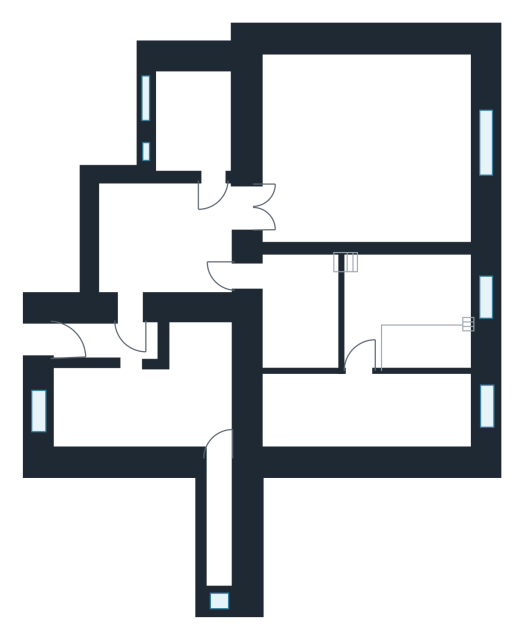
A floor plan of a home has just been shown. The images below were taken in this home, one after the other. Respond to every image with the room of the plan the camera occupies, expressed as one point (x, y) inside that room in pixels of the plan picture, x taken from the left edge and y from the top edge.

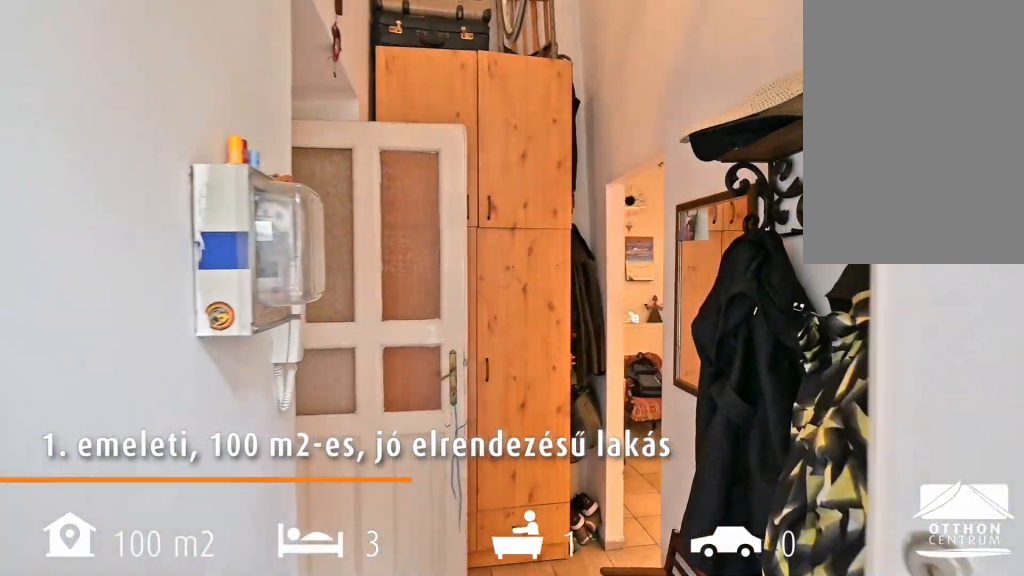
(96, 337)
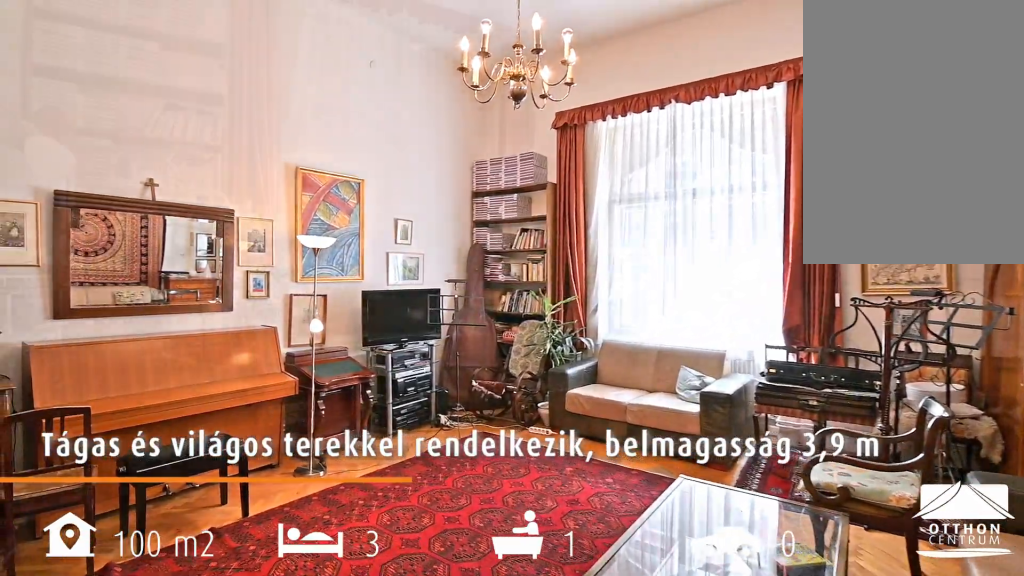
(374, 151)
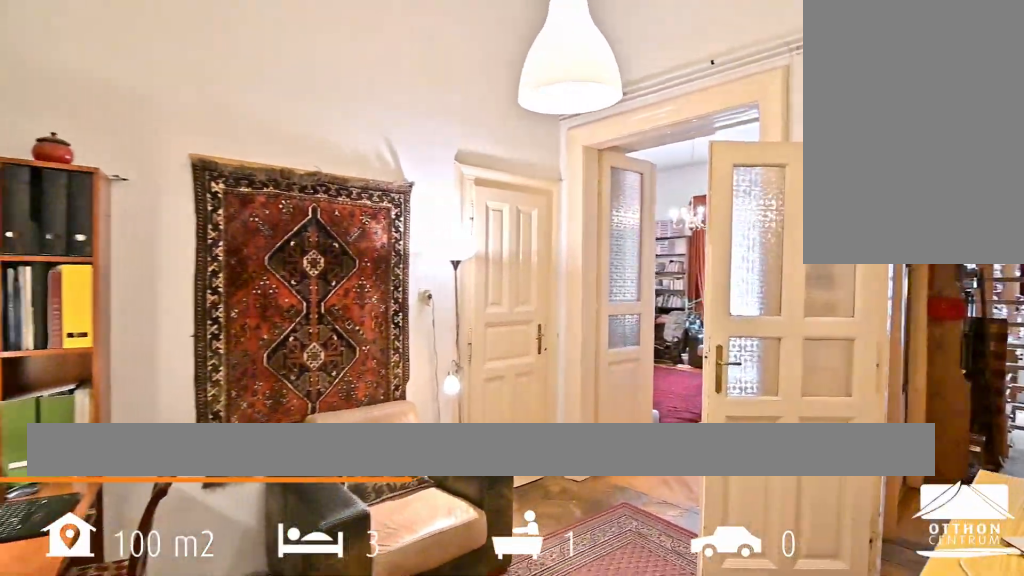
(167, 240)
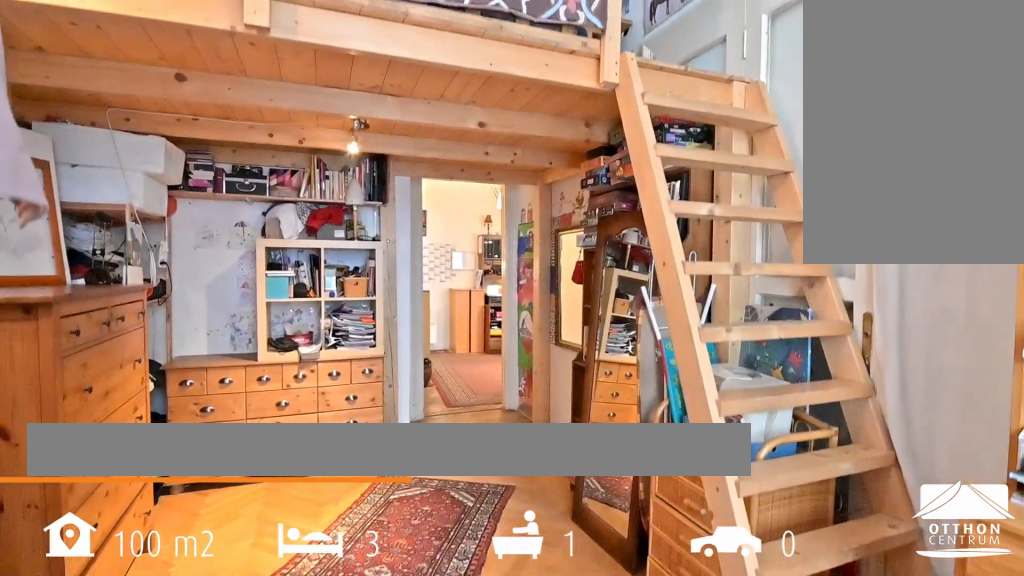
(352, 306)
